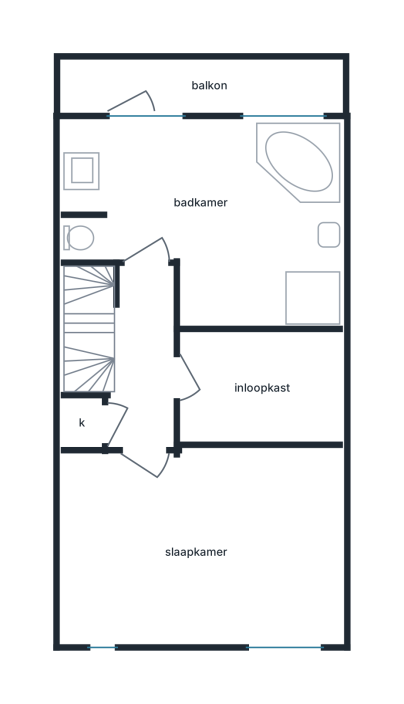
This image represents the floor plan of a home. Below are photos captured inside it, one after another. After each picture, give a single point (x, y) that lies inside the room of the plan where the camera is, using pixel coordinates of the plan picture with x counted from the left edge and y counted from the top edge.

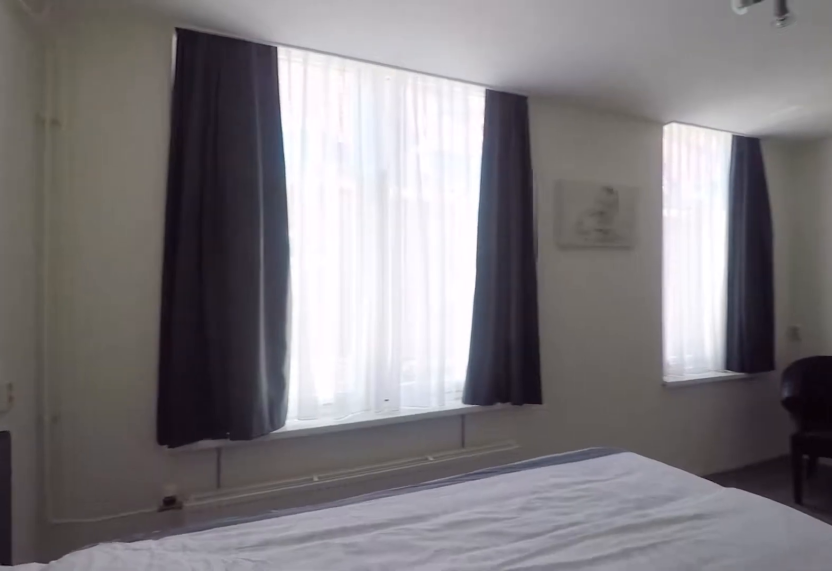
(202, 546)
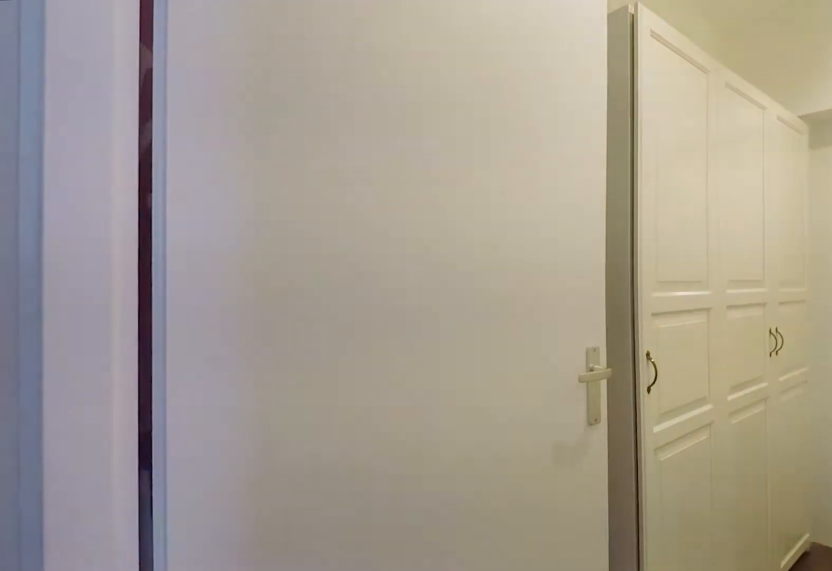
(144, 361)
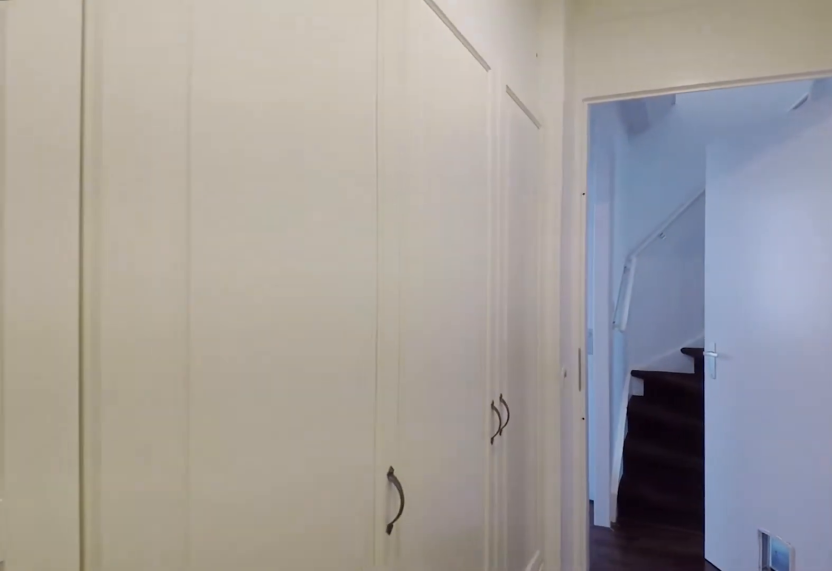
(259, 388)
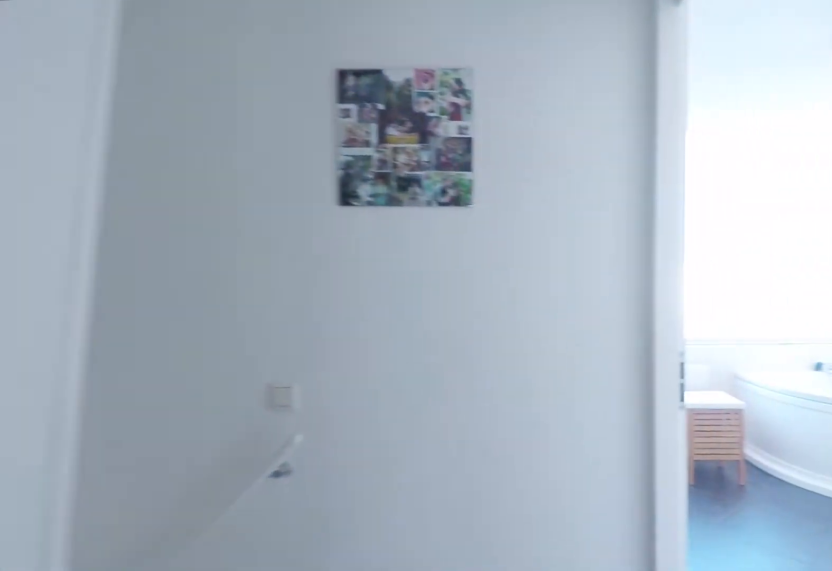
(144, 361)
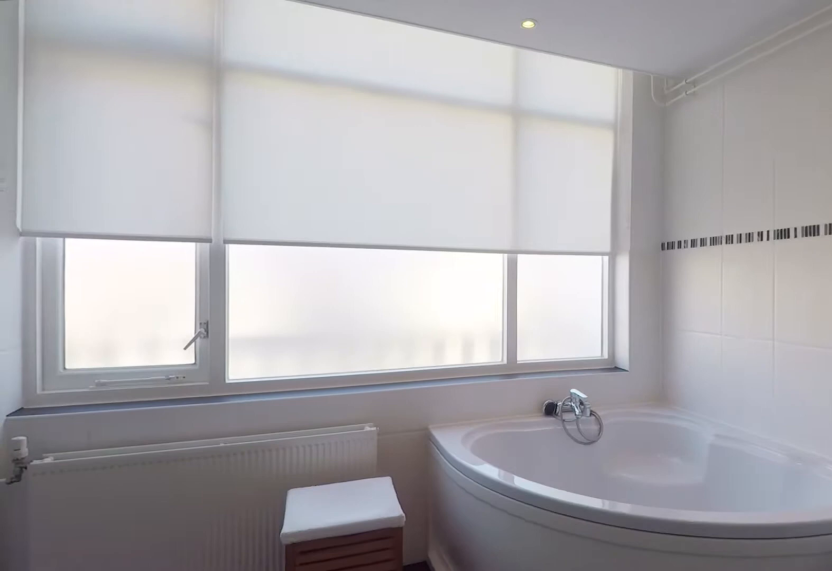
(214, 213)
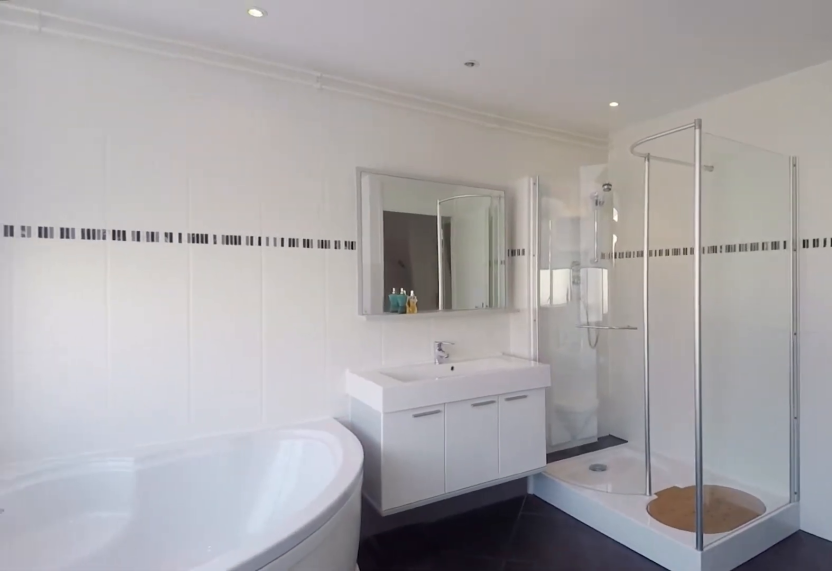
(214, 213)
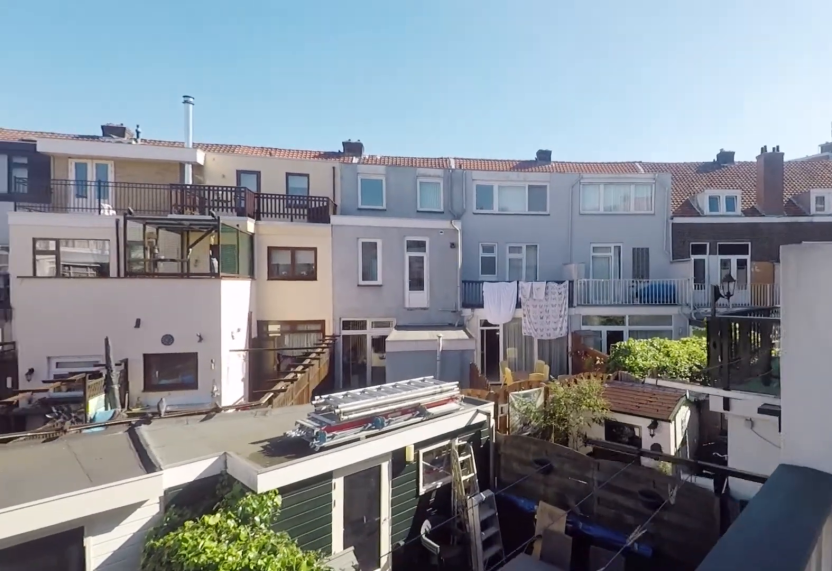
(201, 83)
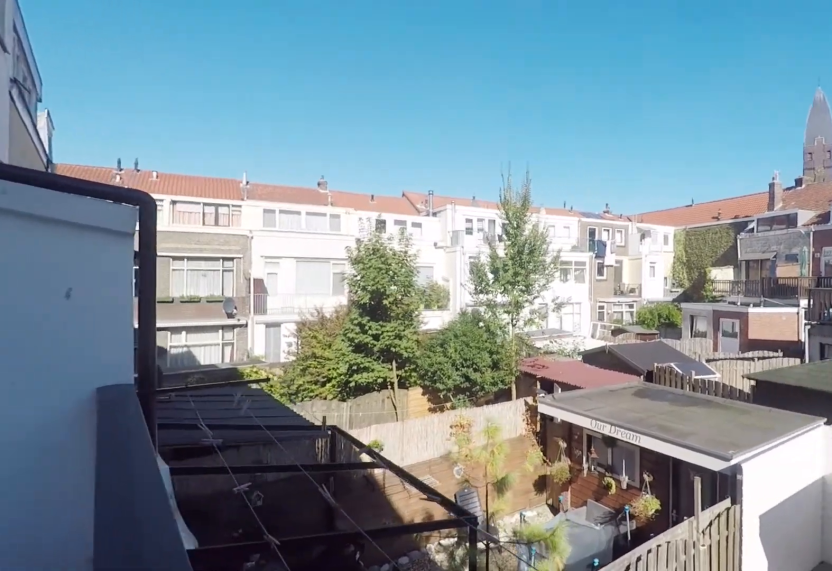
(201, 83)
